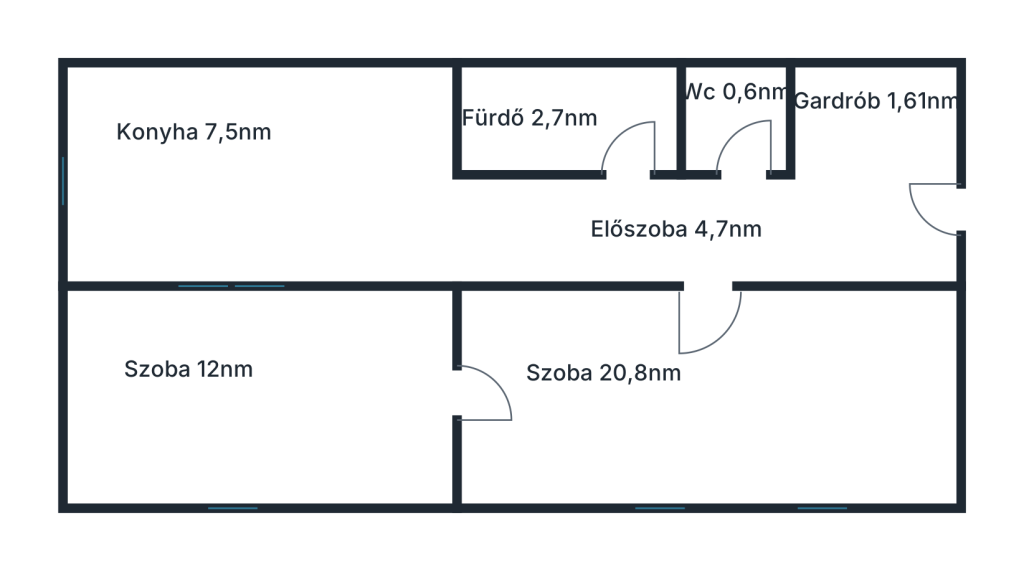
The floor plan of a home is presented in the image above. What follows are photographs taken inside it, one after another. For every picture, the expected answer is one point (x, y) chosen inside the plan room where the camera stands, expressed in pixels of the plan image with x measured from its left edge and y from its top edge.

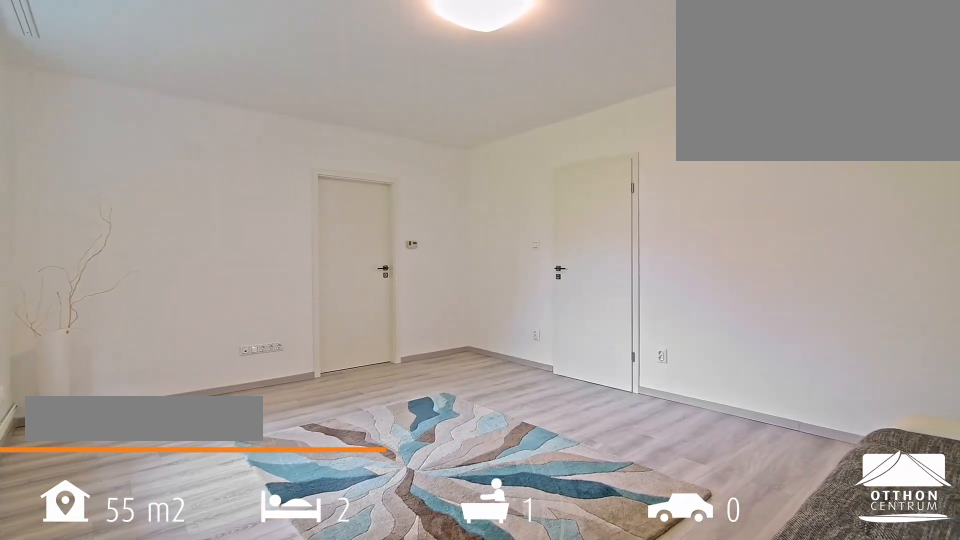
(706, 398)
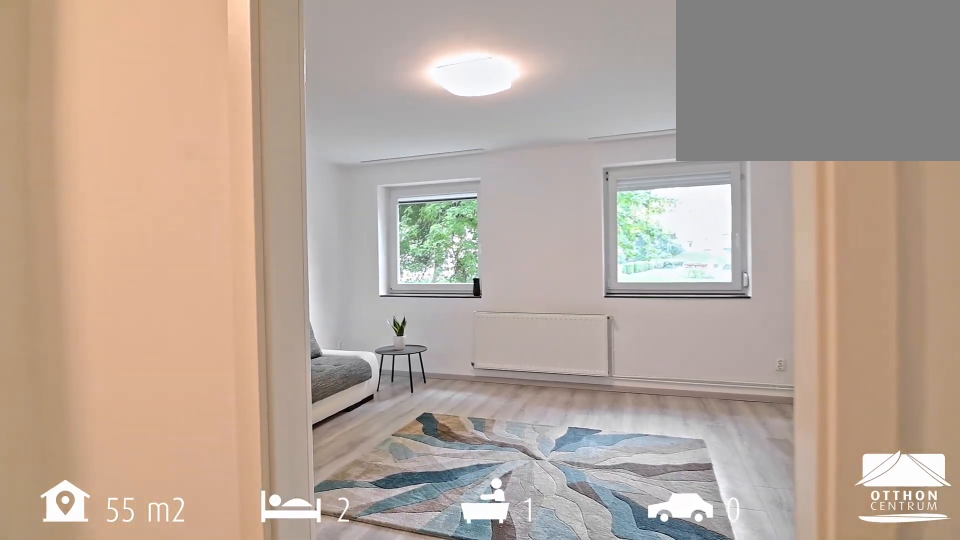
(706, 398)
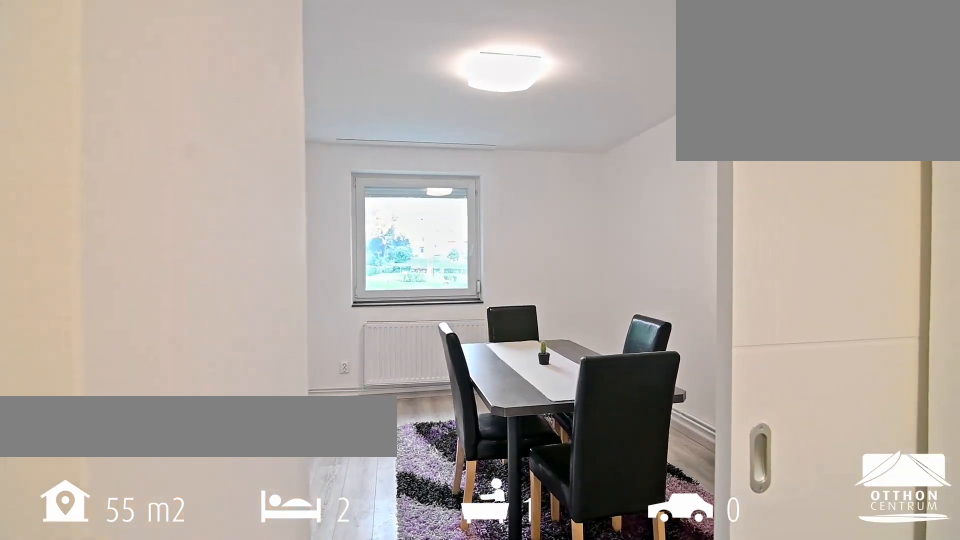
(257, 398)
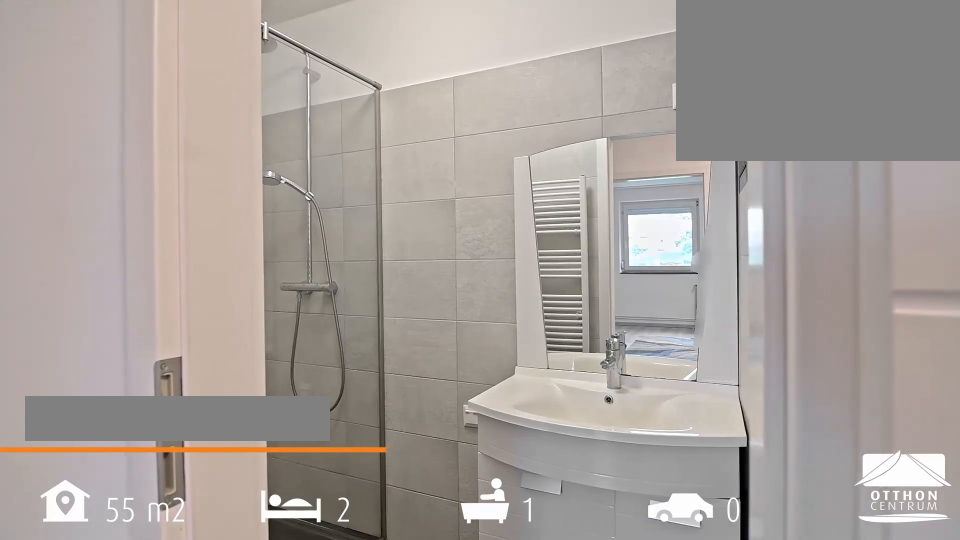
(569, 118)
